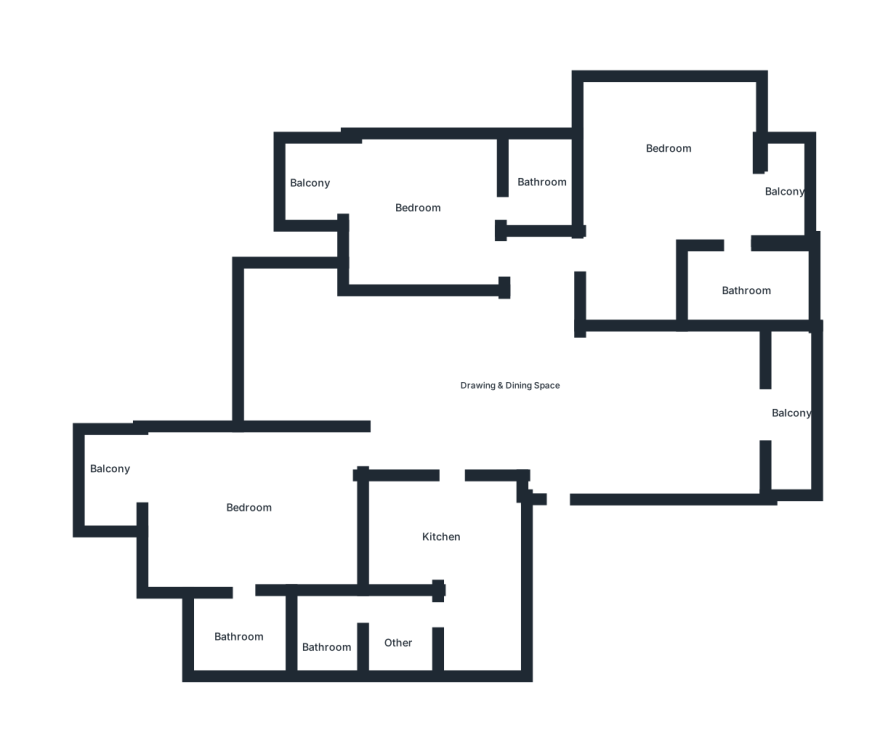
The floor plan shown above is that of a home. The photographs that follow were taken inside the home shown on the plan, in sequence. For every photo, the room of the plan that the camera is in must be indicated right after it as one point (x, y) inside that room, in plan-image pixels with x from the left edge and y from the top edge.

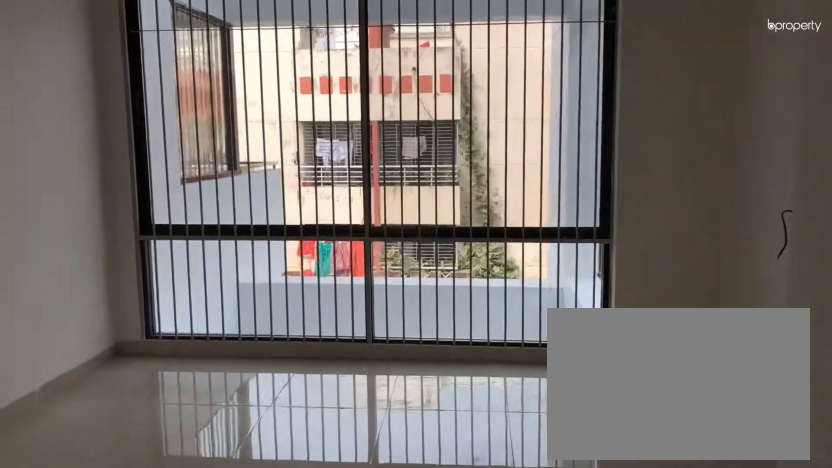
(295, 338)
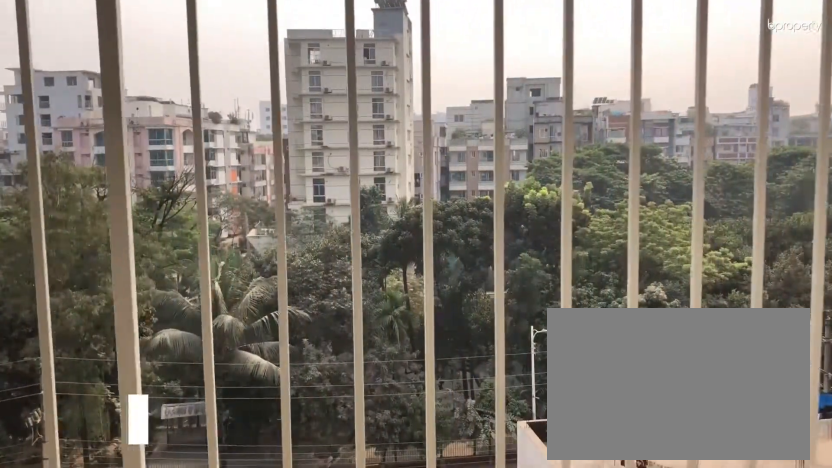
(790, 431)
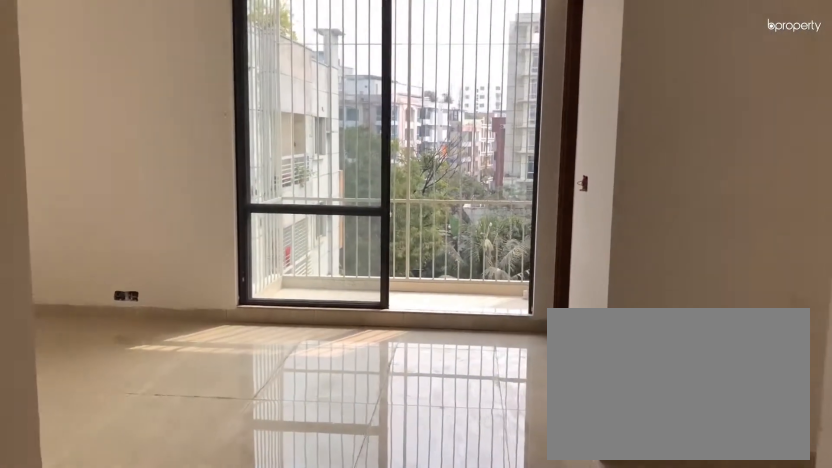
(659, 172)
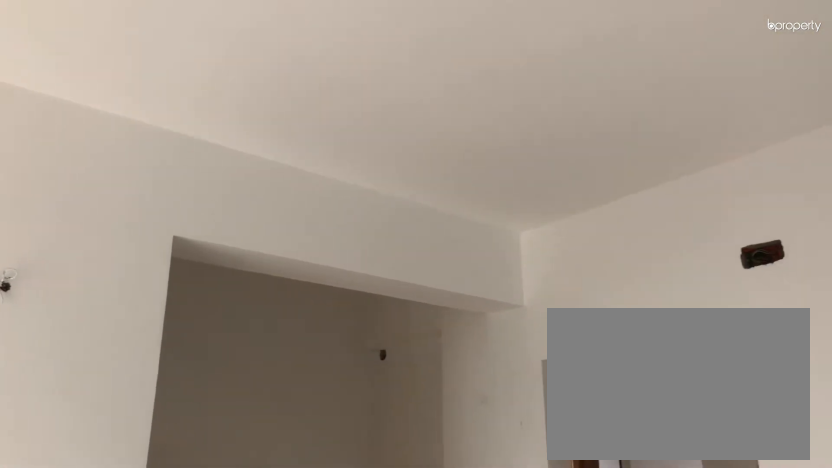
(659, 172)
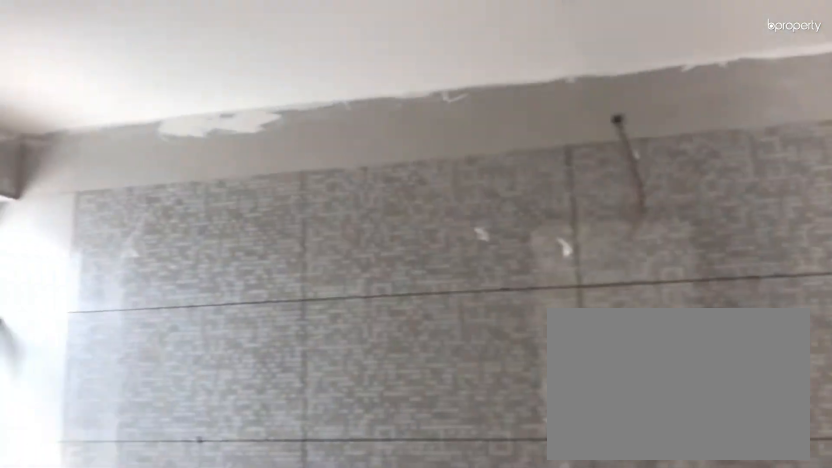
(758, 290)
